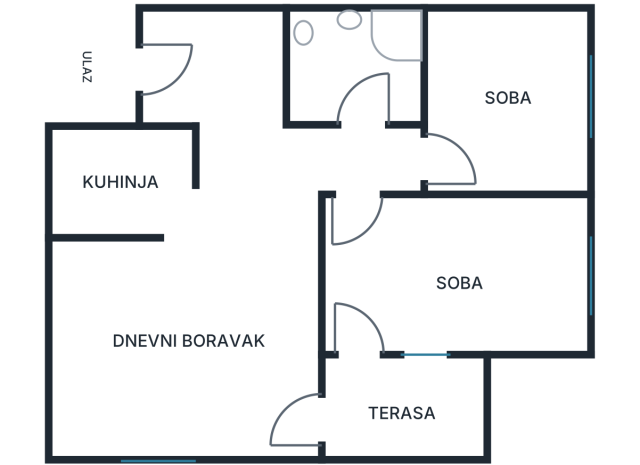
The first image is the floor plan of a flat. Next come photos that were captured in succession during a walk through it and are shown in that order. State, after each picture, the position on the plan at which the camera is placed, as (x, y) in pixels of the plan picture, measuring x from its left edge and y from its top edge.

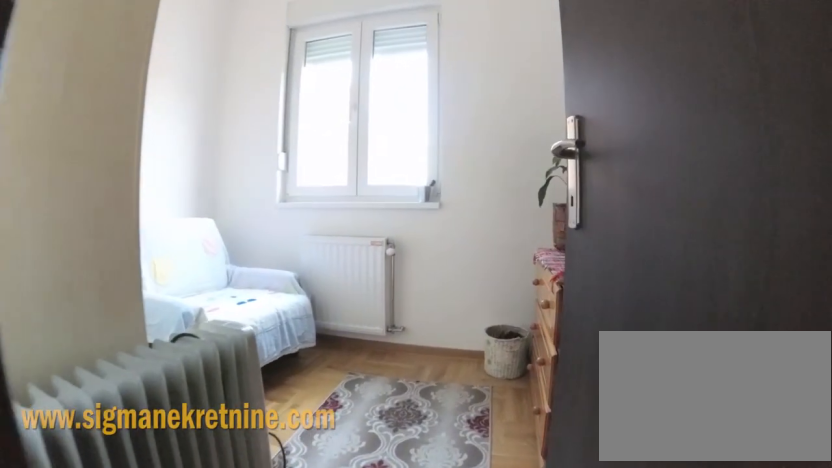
(371, 167)
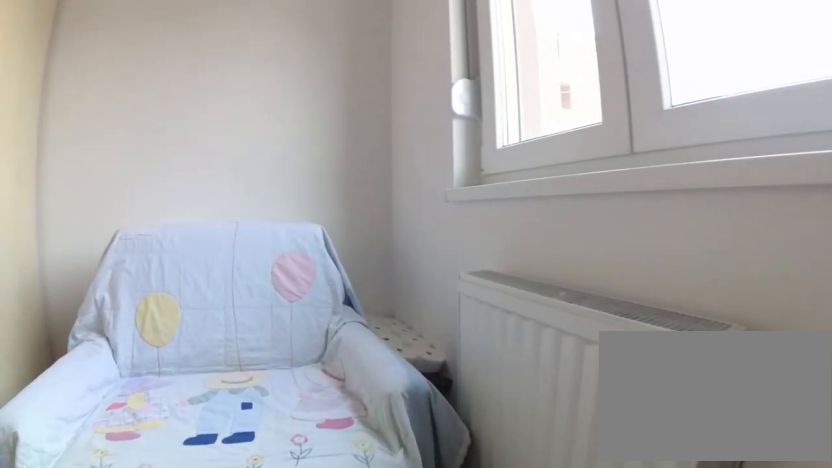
(524, 135)
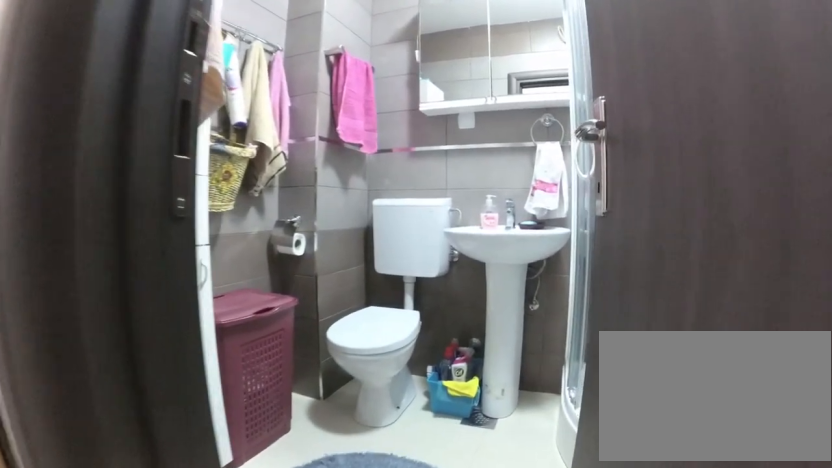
(382, 166)
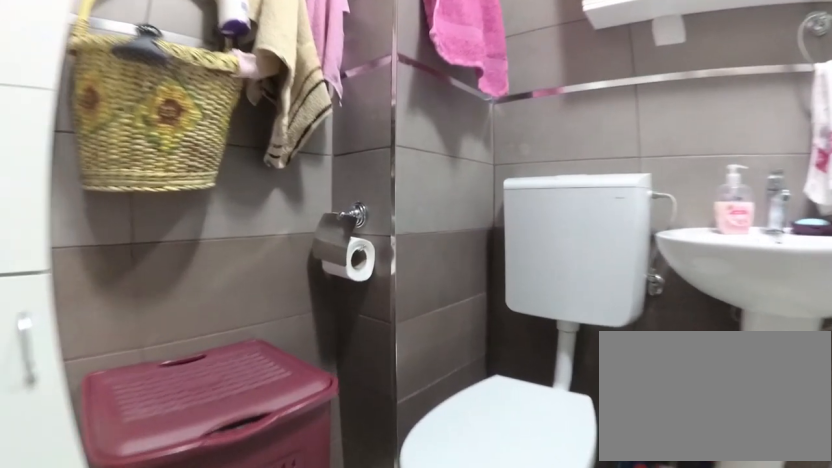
(344, 98)
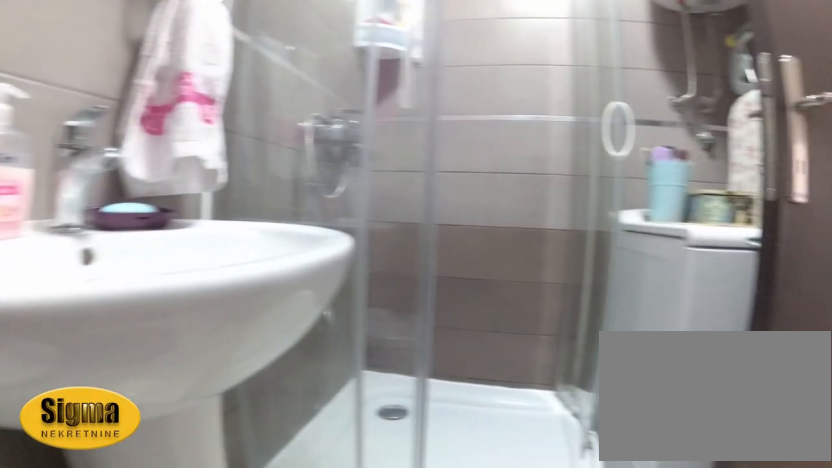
(313, 70)
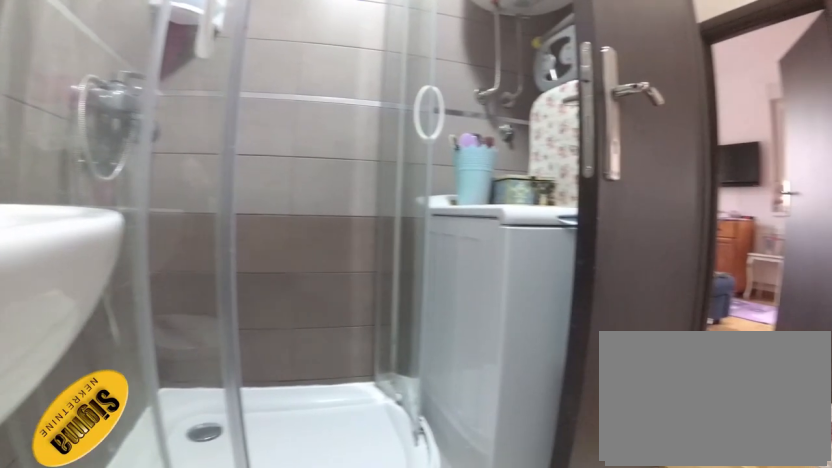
(316, 57)
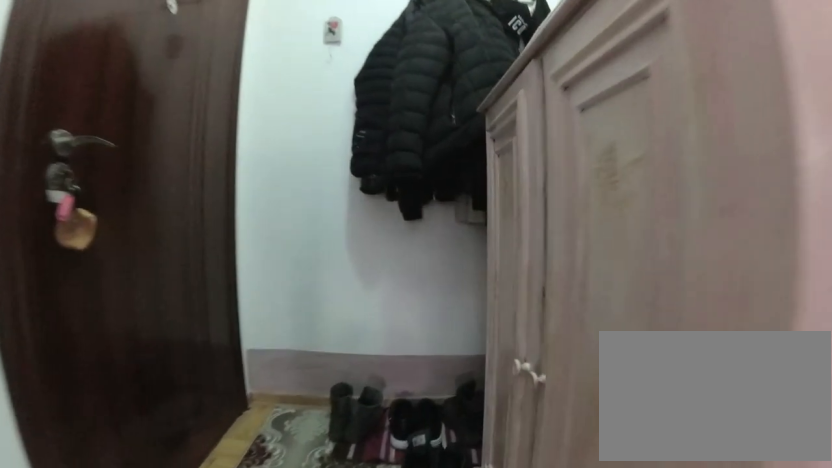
(256, 128)
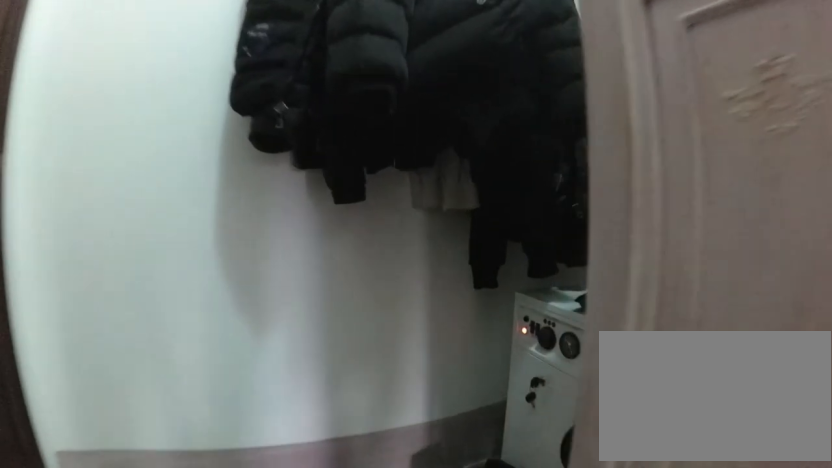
(254, 92)
